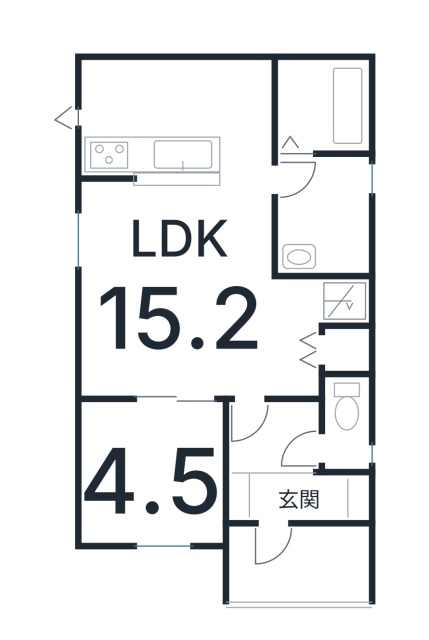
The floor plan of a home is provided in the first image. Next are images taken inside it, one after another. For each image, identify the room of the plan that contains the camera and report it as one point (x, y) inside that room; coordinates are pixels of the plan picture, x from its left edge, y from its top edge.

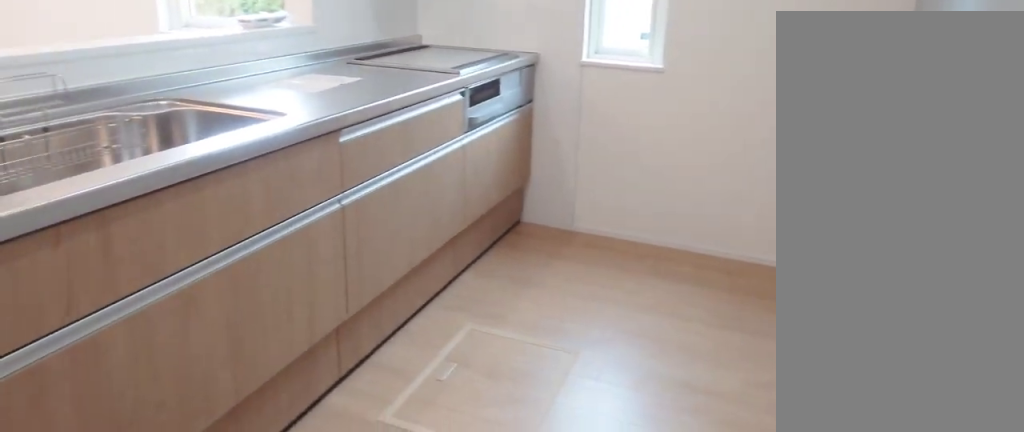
(168, 129)
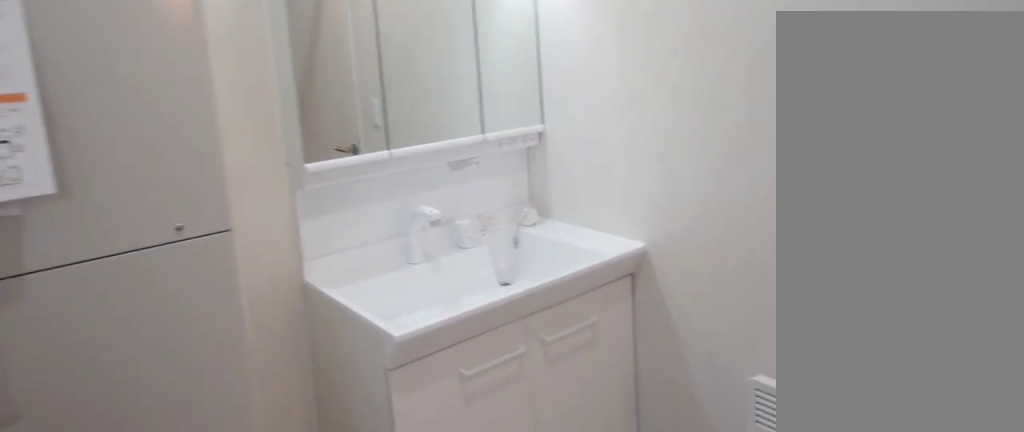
(318, 228)
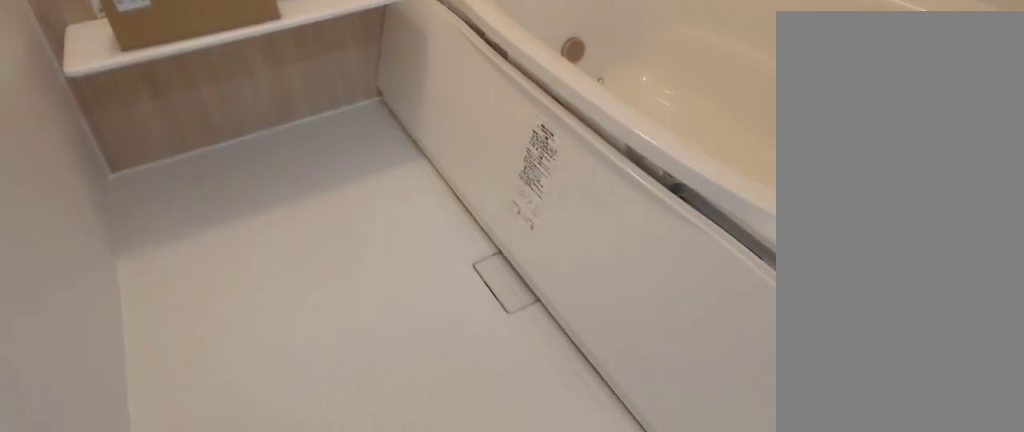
(325, 115)
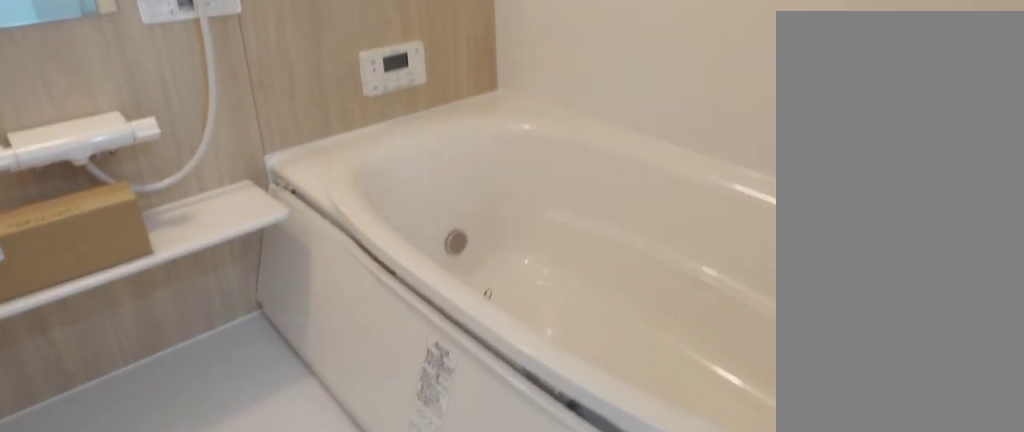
(325, 115)
